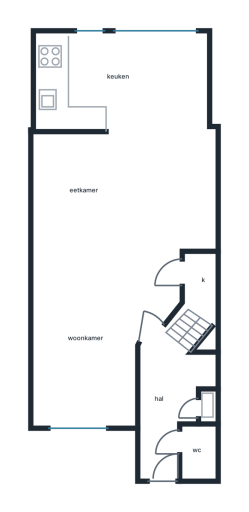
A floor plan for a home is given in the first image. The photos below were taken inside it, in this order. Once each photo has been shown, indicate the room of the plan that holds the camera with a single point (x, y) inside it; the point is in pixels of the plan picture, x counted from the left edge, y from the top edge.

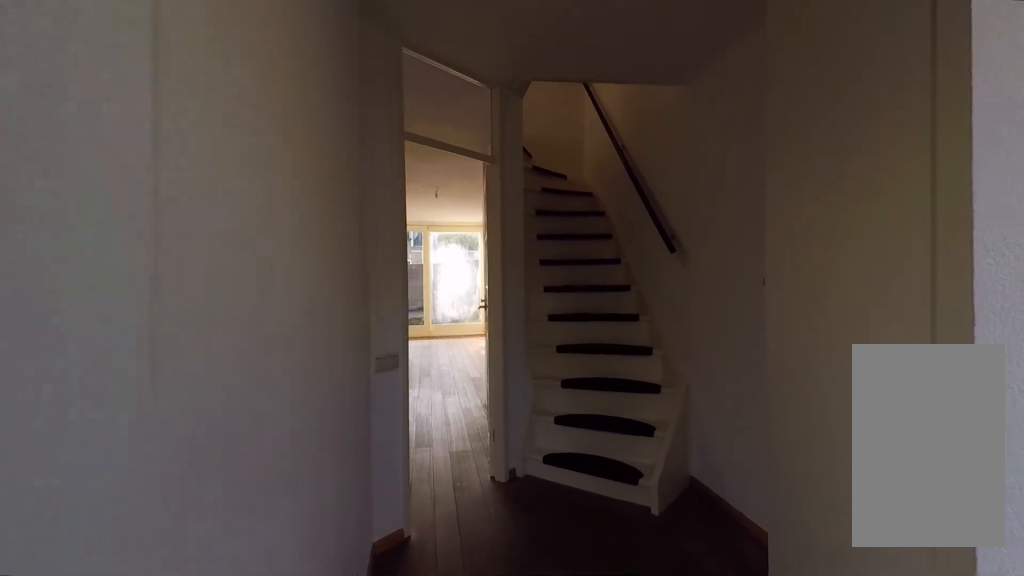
(168, 400)
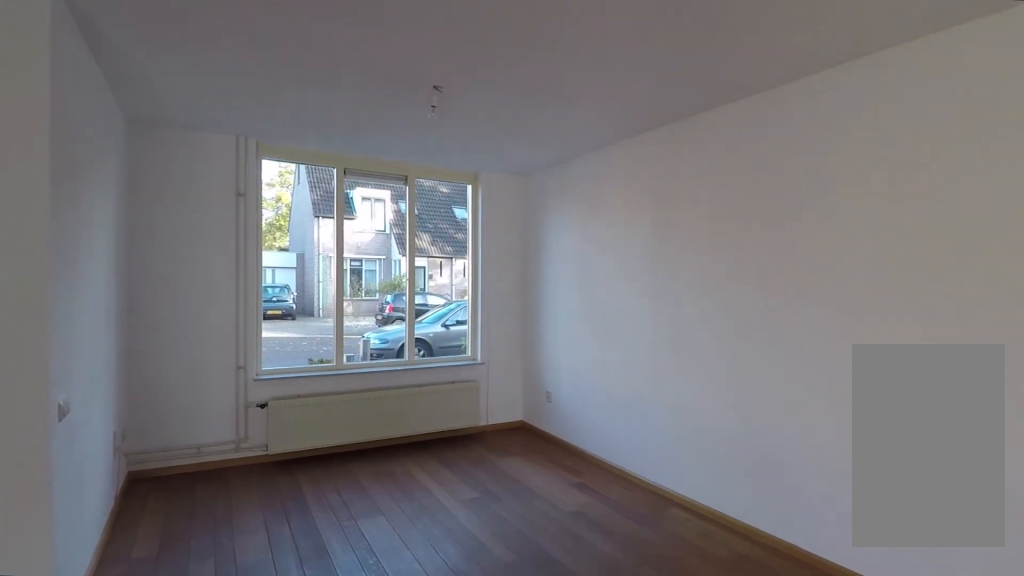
(111, 259)
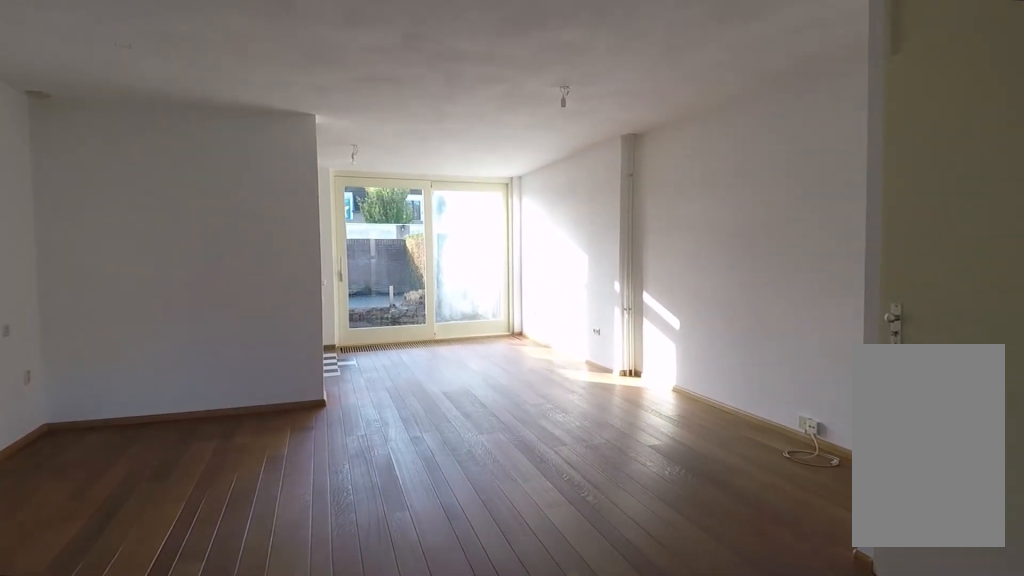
(111, 259)
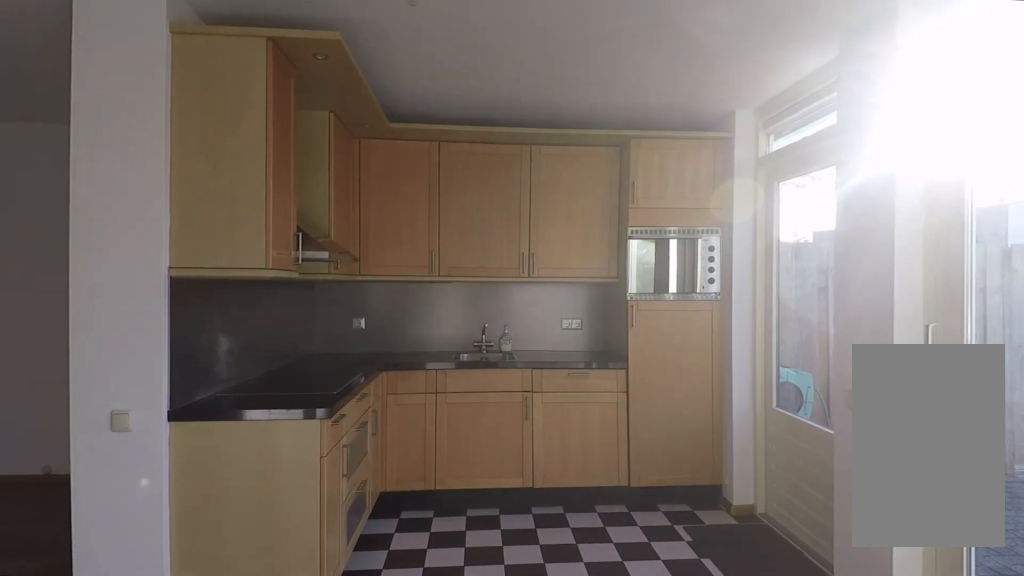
(122, 83)
